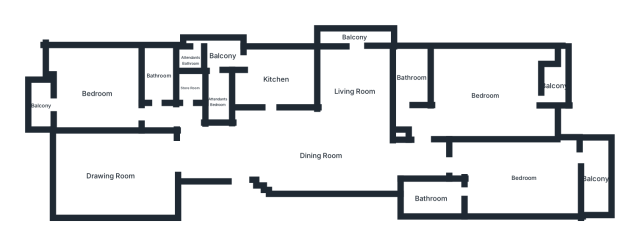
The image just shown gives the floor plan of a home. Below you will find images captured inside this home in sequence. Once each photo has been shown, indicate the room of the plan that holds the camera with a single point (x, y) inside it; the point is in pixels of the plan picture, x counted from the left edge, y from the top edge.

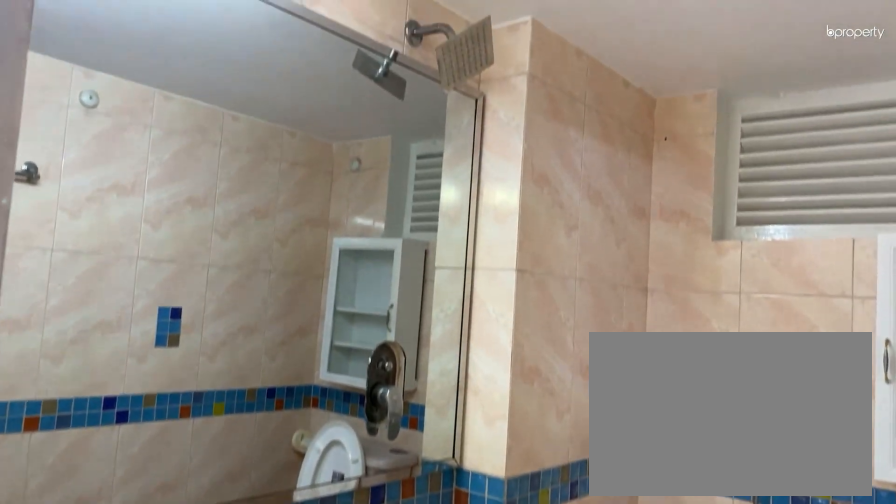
(431, 199)
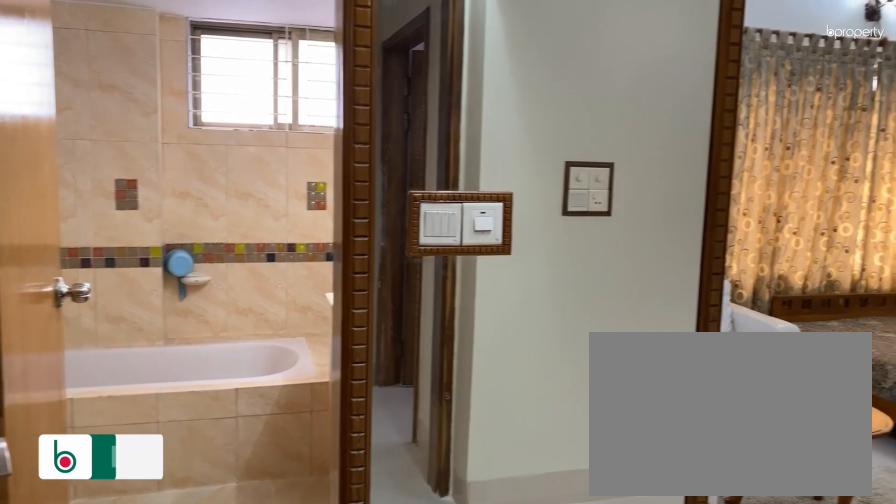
(483, 106)
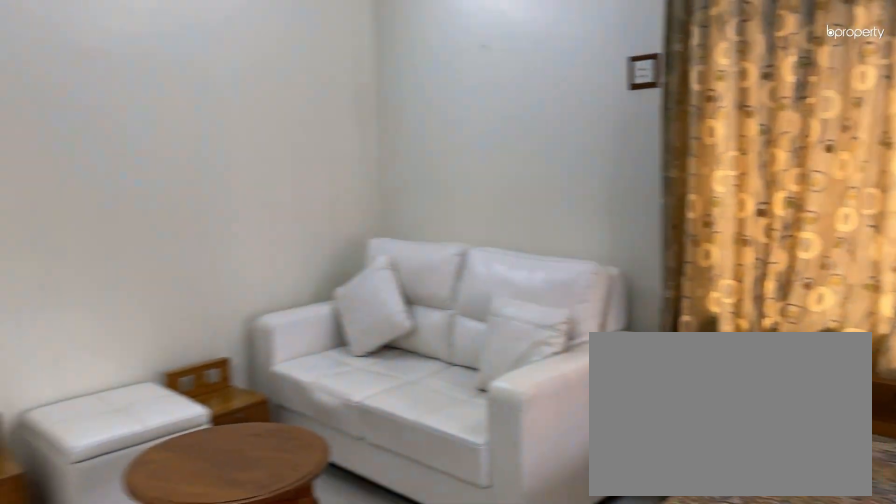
(485, 96)
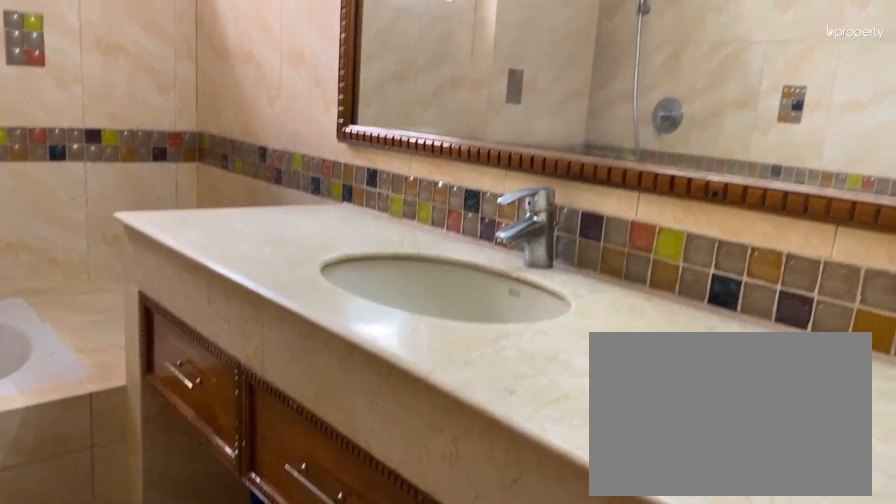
(411, 77)
